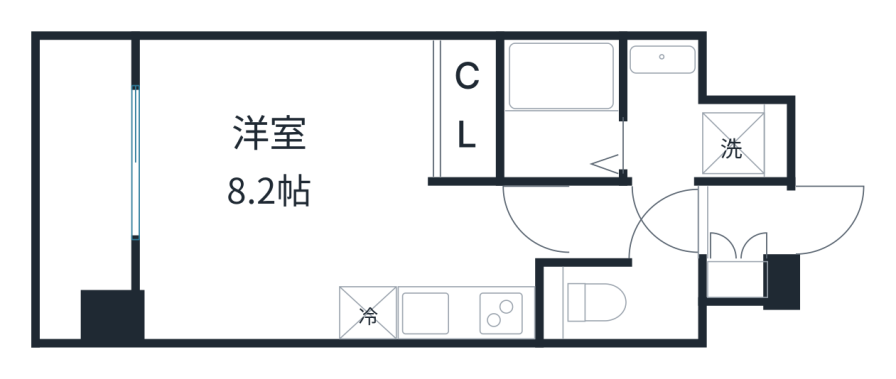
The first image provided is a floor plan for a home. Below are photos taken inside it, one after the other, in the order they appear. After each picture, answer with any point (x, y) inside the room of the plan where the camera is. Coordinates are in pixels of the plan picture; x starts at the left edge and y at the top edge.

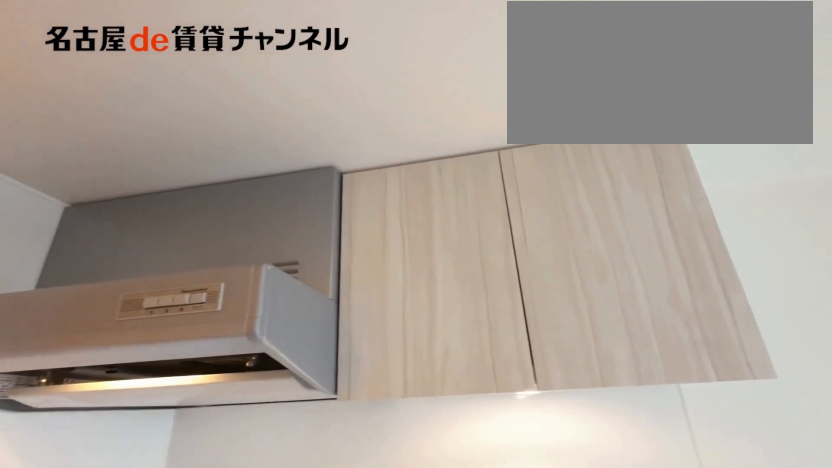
(466, 312)
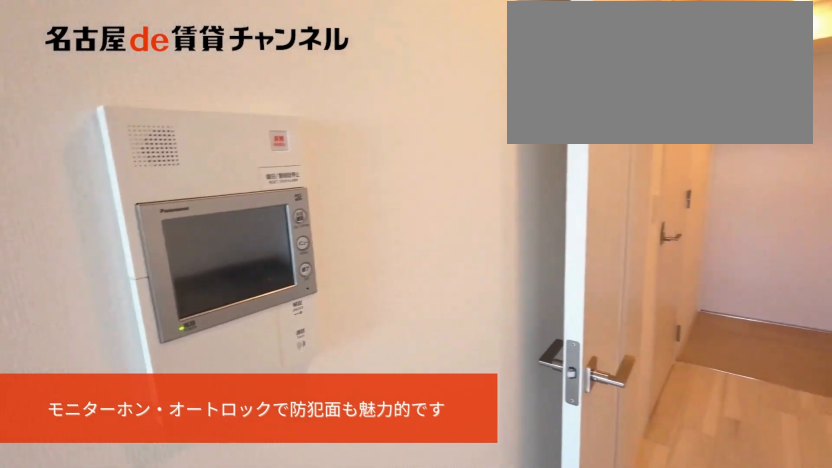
(466, 312)
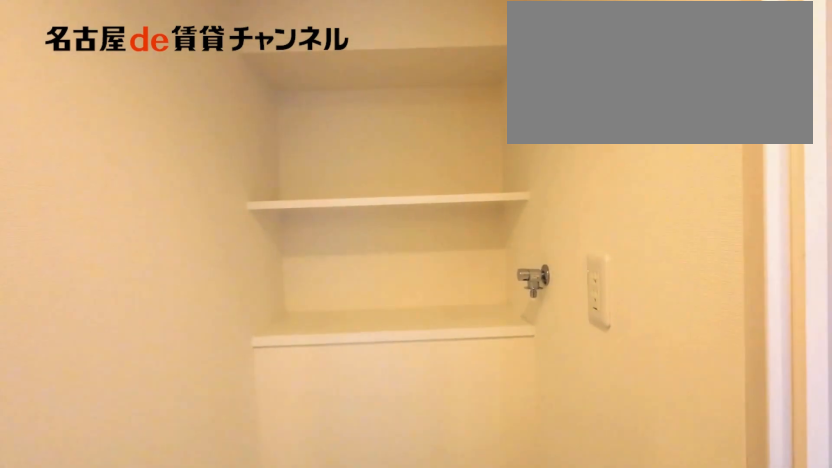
(694, 121)
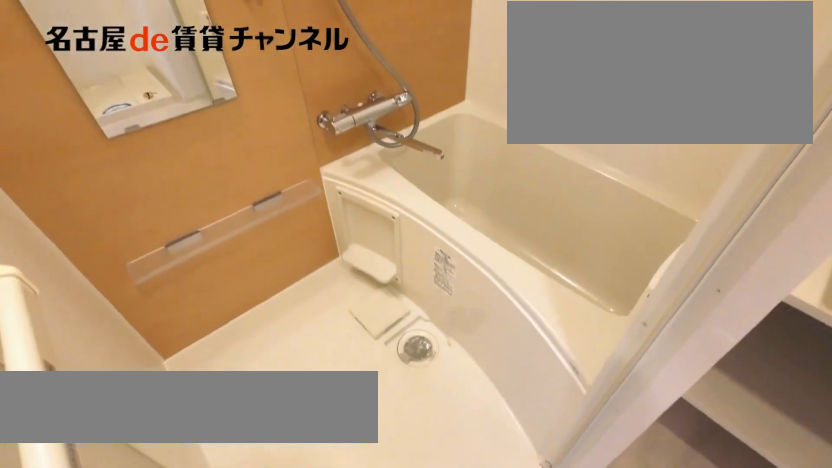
(561, 108)
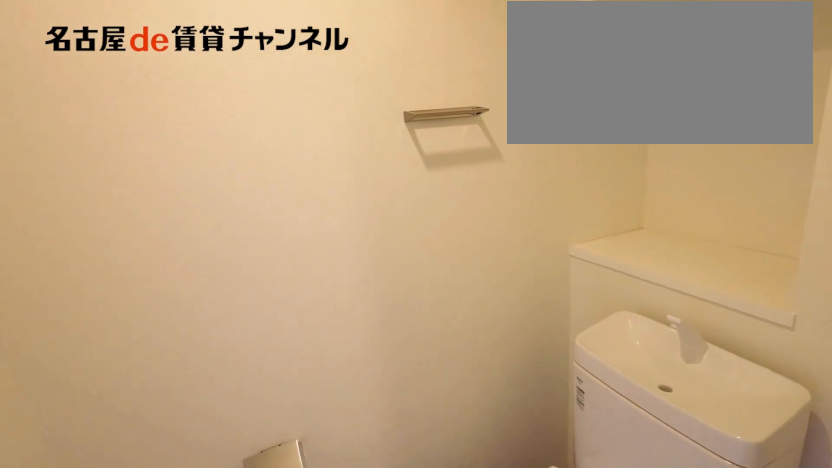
(621, 303)
